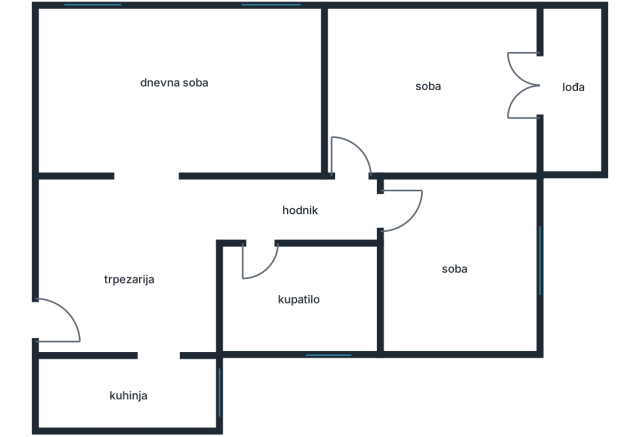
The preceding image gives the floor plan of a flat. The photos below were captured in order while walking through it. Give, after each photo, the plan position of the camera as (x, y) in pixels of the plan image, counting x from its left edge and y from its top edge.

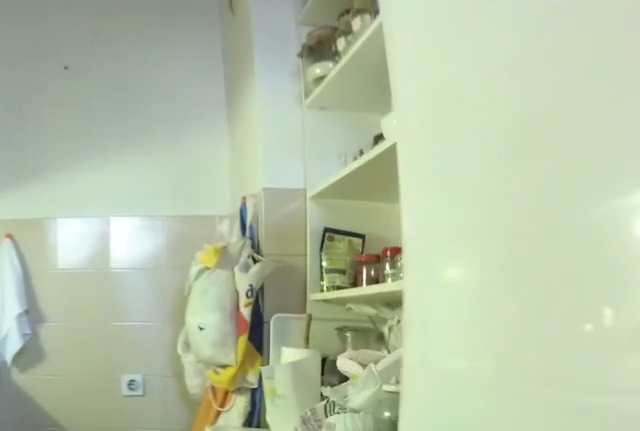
(136, 384)
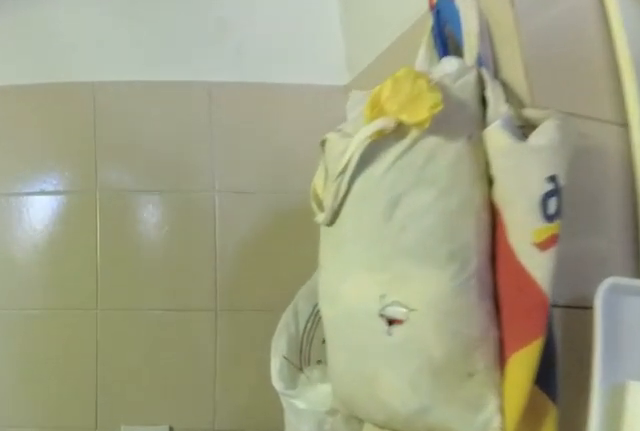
(97, 387)
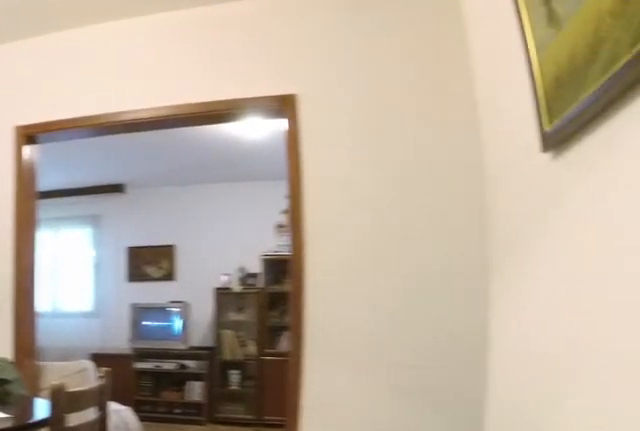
(160, 346)
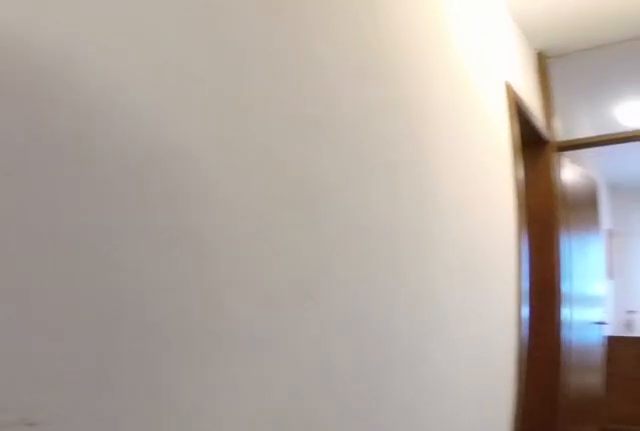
(177, 246)
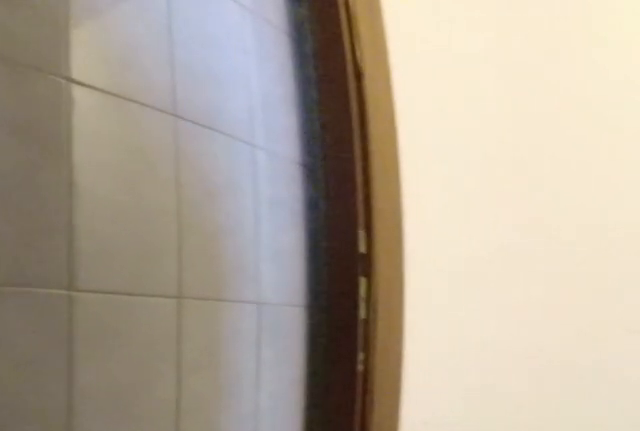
(274, 286)
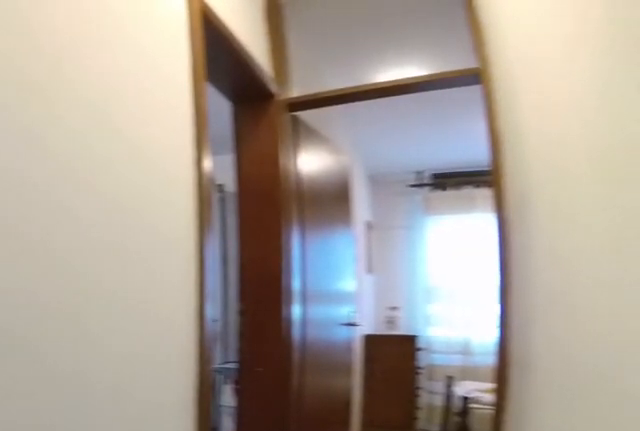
(254, 220)
